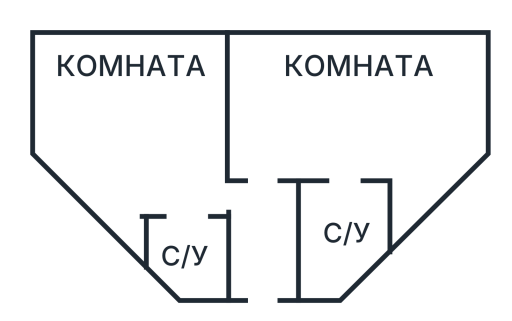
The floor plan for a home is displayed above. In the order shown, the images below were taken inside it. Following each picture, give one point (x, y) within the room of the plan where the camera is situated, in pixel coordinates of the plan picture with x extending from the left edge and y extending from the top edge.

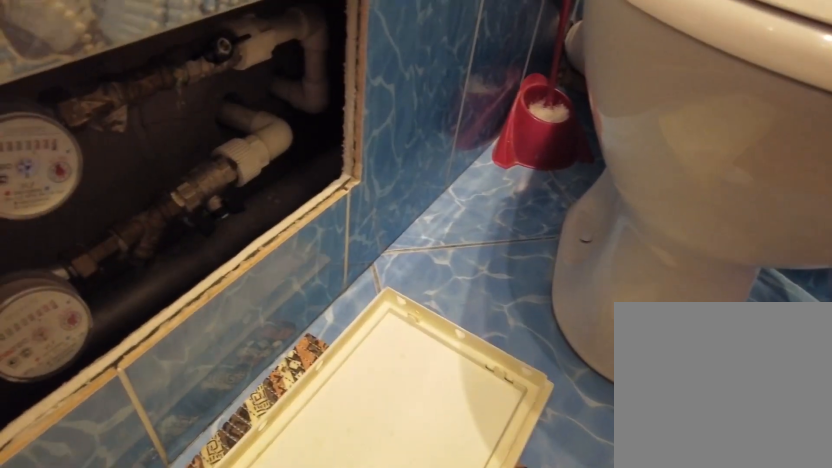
(197, 245)
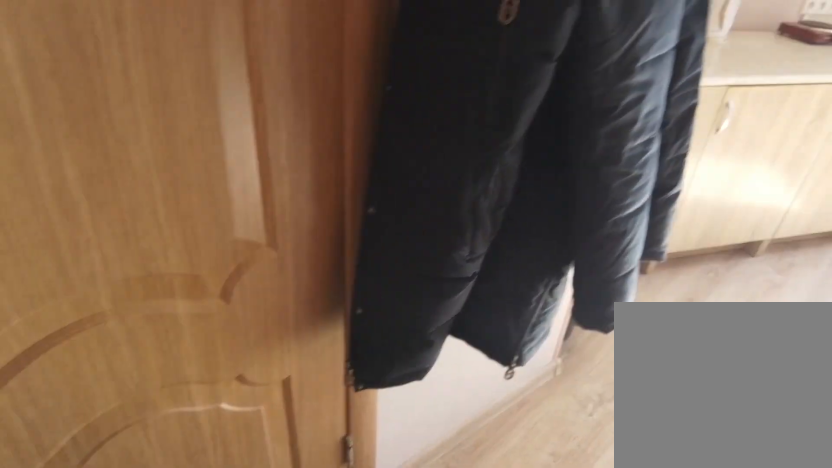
(172, 188)
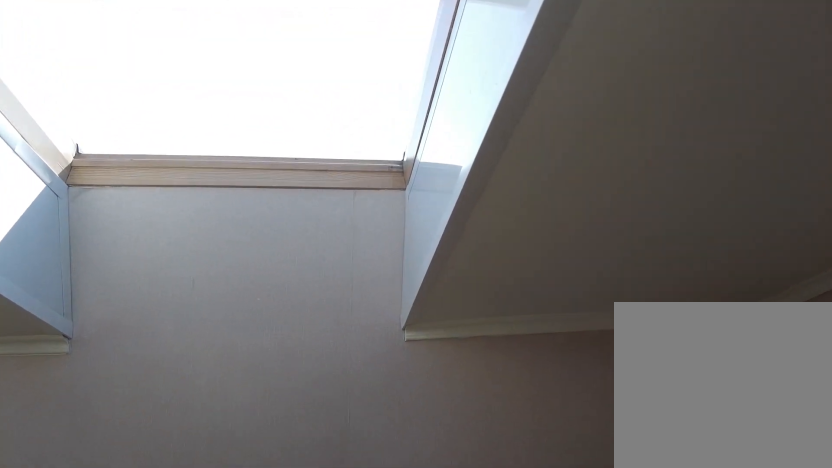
(189, 83)
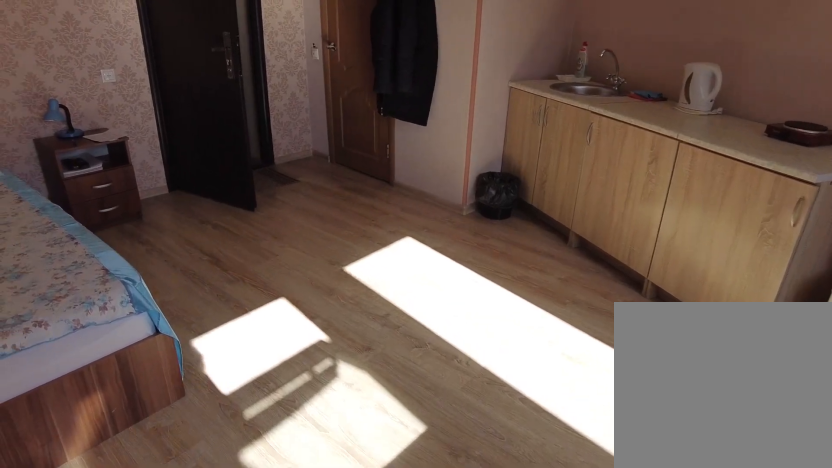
(189, 83)
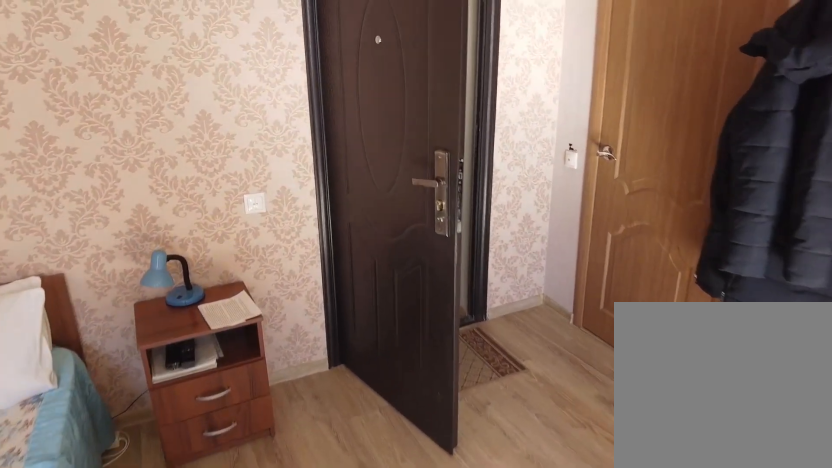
(202, 156)
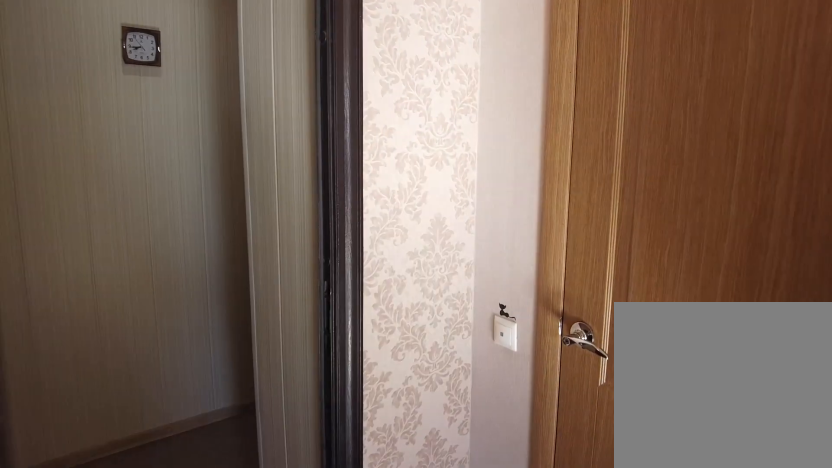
(214, 196)
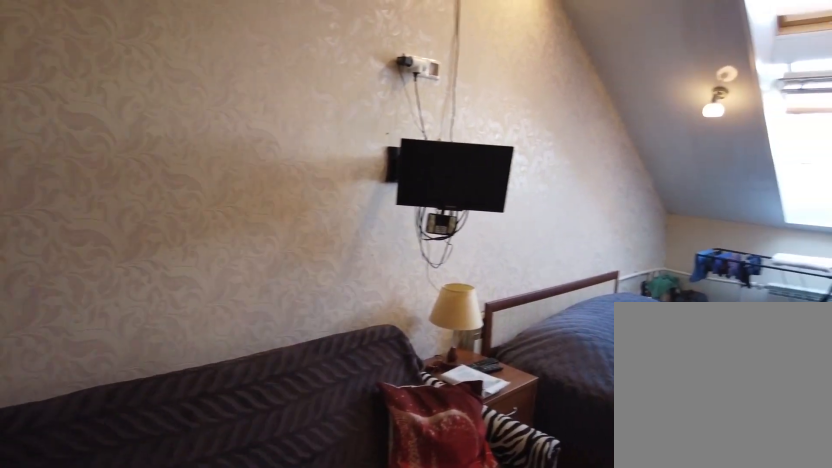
(287, 155)
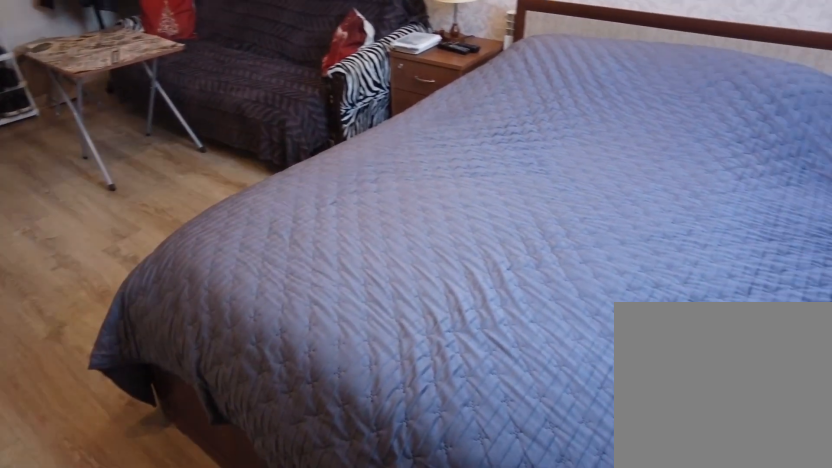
(287, 155)
